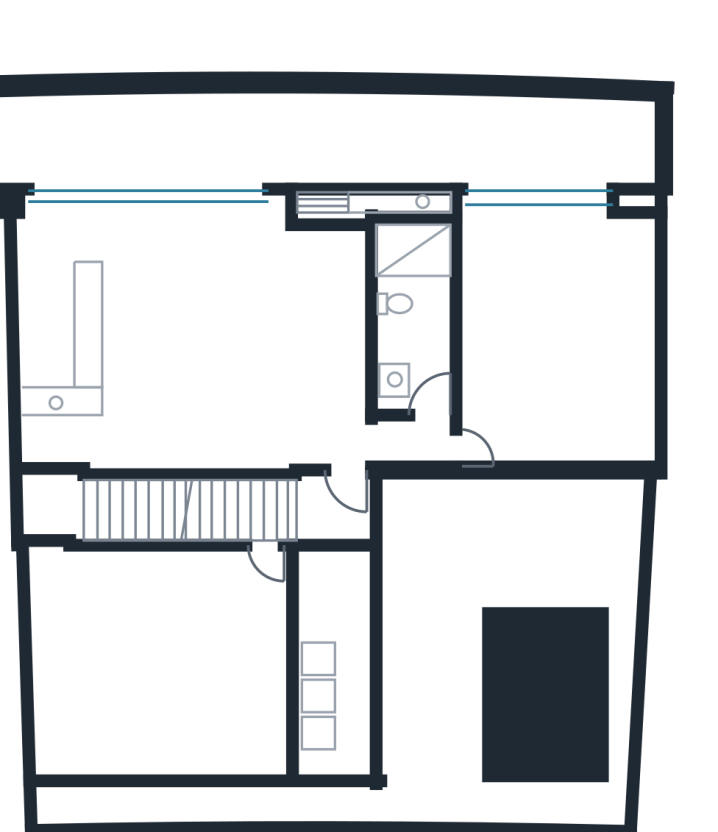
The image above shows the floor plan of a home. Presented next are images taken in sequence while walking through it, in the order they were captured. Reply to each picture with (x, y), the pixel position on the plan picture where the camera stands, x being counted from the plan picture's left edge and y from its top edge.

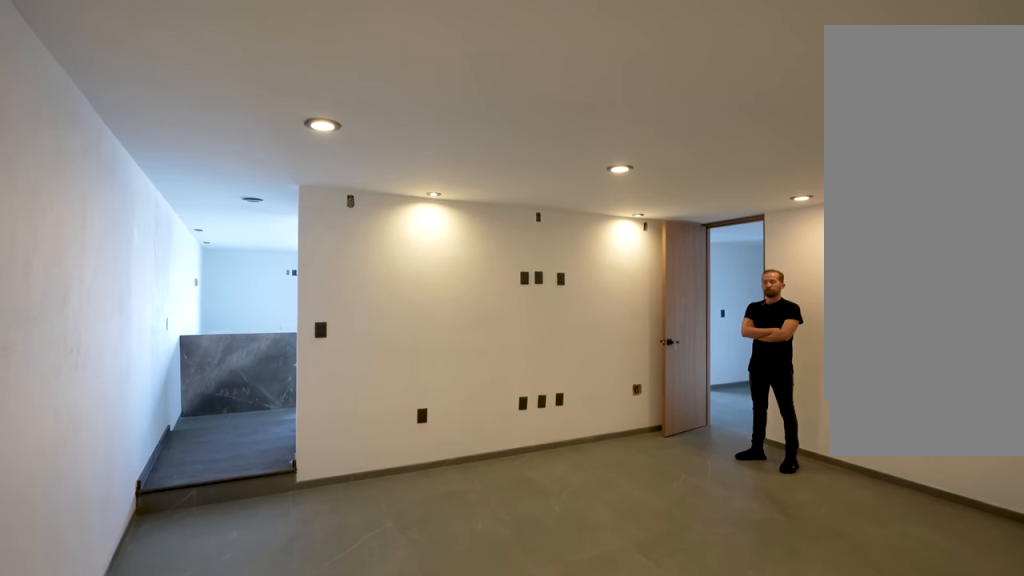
(53, 747)
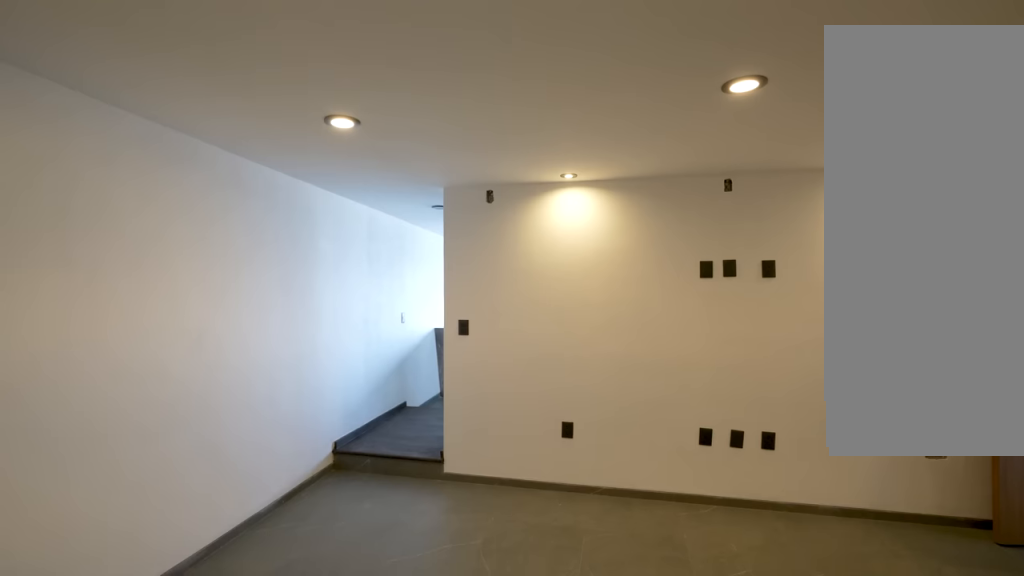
(53, 748)
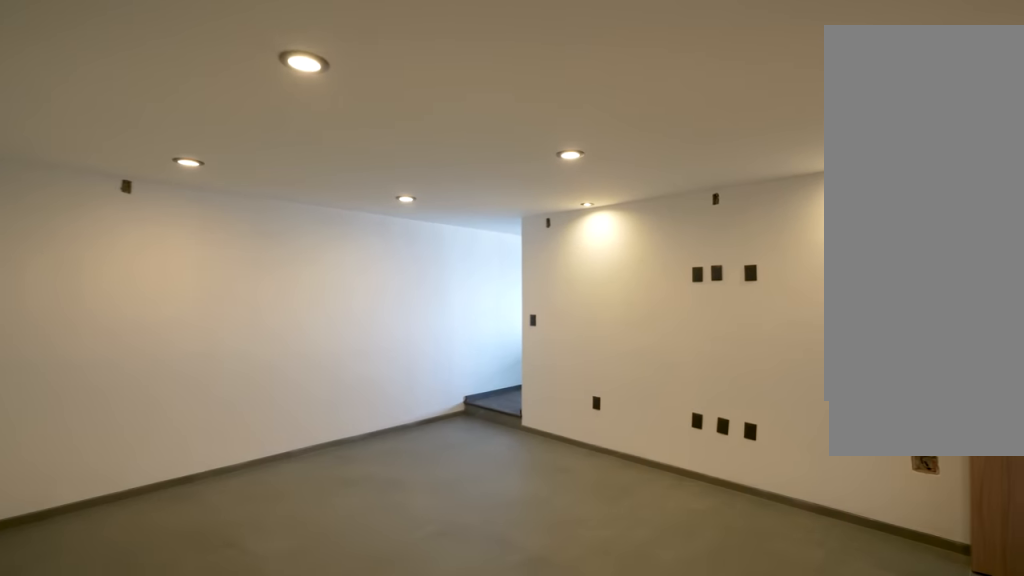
(209, 747)
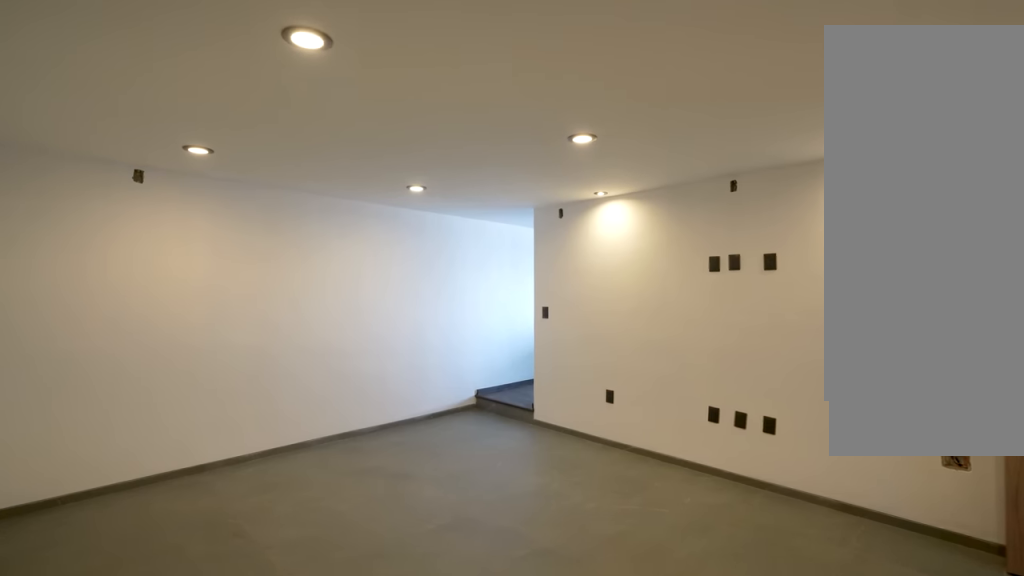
(244, 747)
